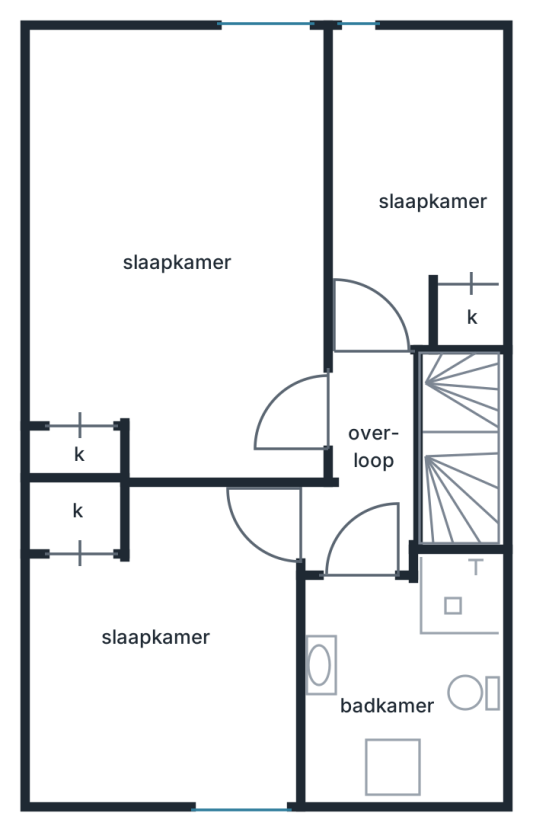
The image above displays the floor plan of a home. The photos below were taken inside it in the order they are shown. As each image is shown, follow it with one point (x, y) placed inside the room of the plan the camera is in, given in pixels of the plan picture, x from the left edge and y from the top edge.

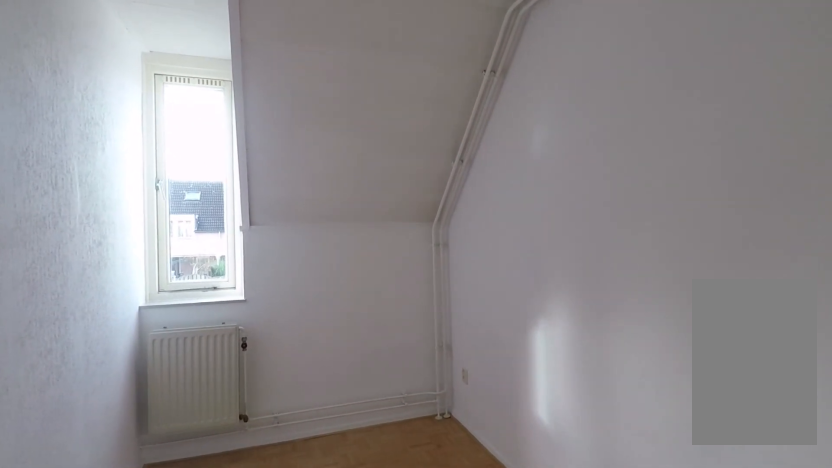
(405, 204)
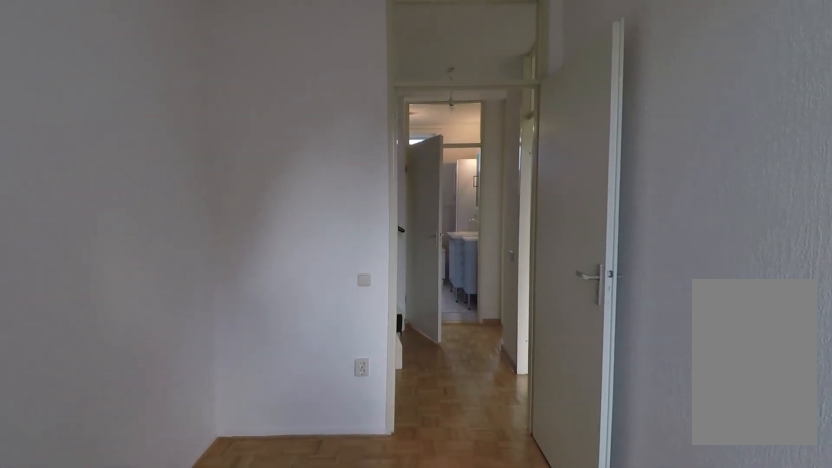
(405, 204)
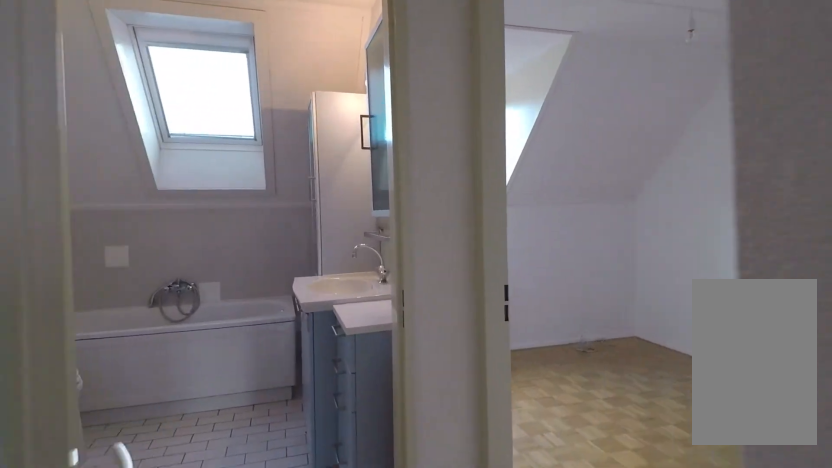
(371, 491)
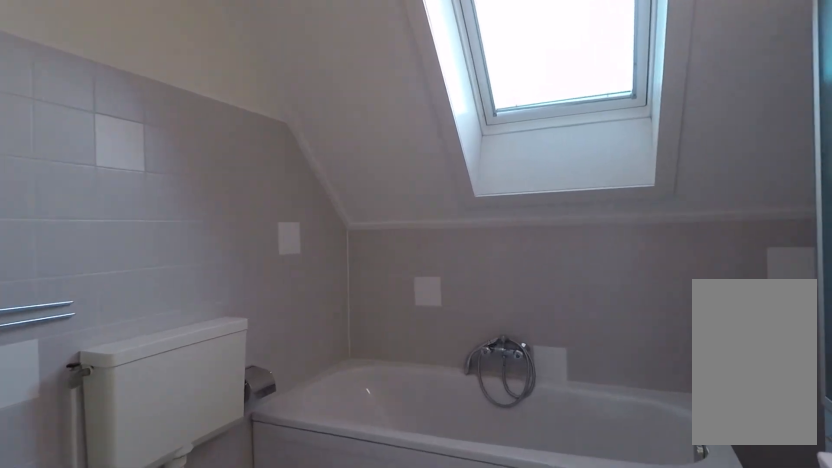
(407, 658)
